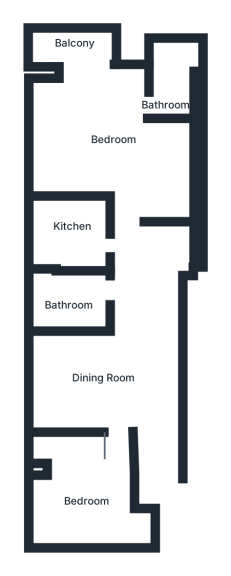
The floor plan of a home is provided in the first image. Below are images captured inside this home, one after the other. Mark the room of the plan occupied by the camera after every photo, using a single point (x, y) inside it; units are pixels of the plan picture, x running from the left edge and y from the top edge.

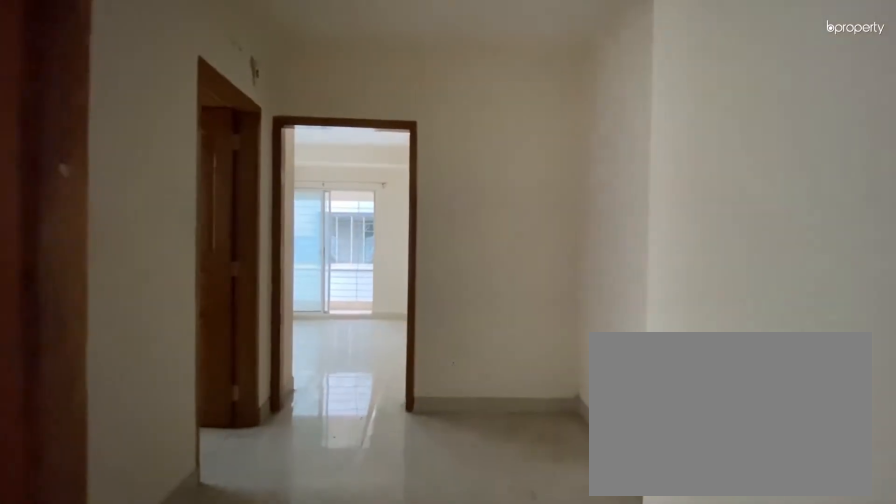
(123, 351)
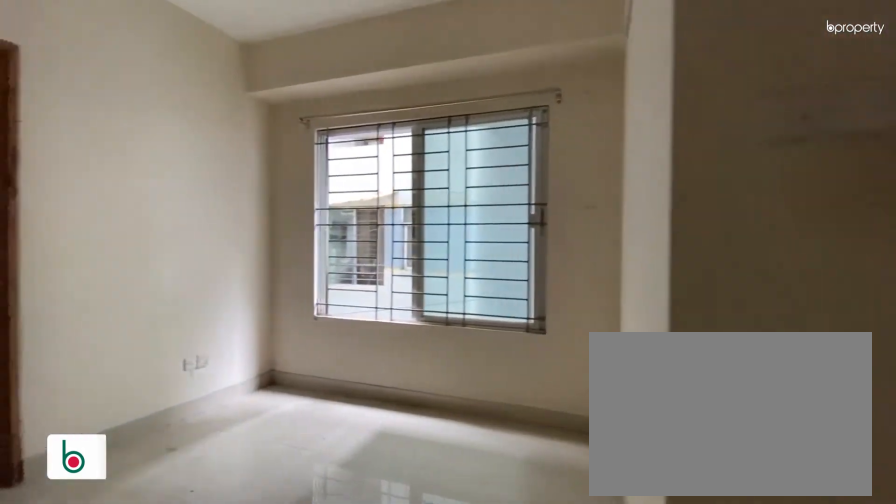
(123, 351)
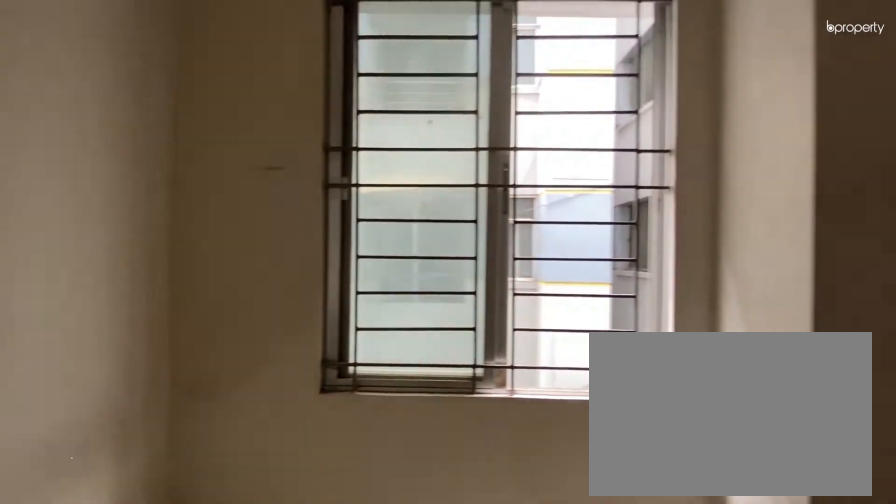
(93, 496)
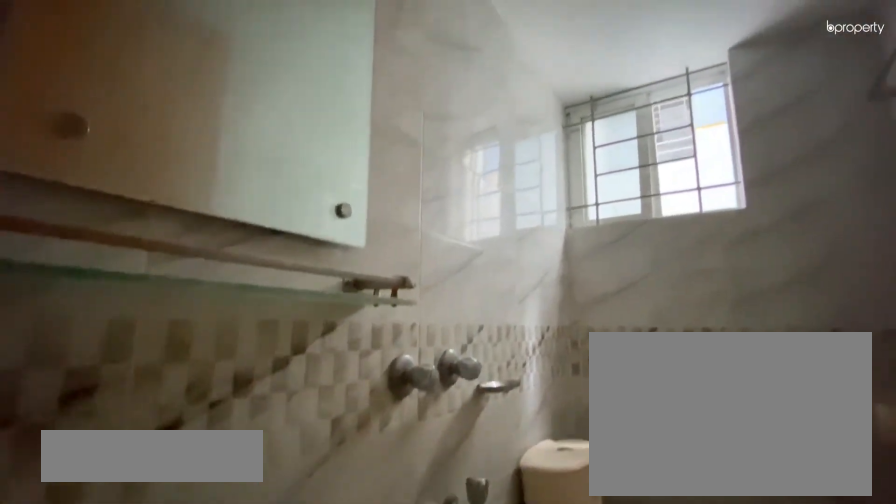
(76, 300)
